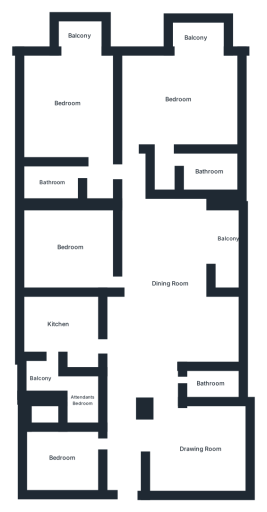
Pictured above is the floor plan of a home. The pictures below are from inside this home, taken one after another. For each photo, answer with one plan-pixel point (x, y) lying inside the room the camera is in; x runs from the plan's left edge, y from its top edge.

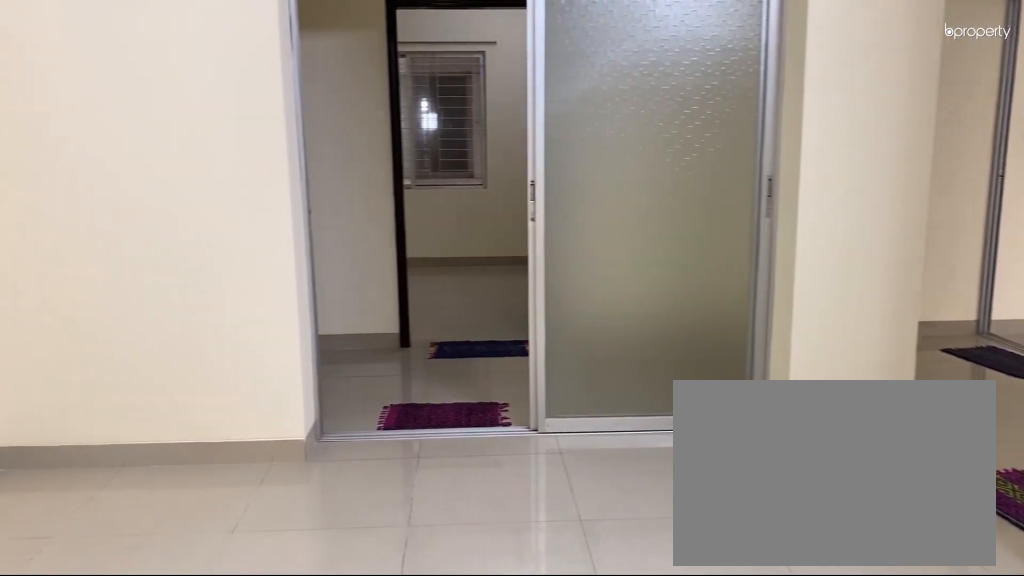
(198, 447)
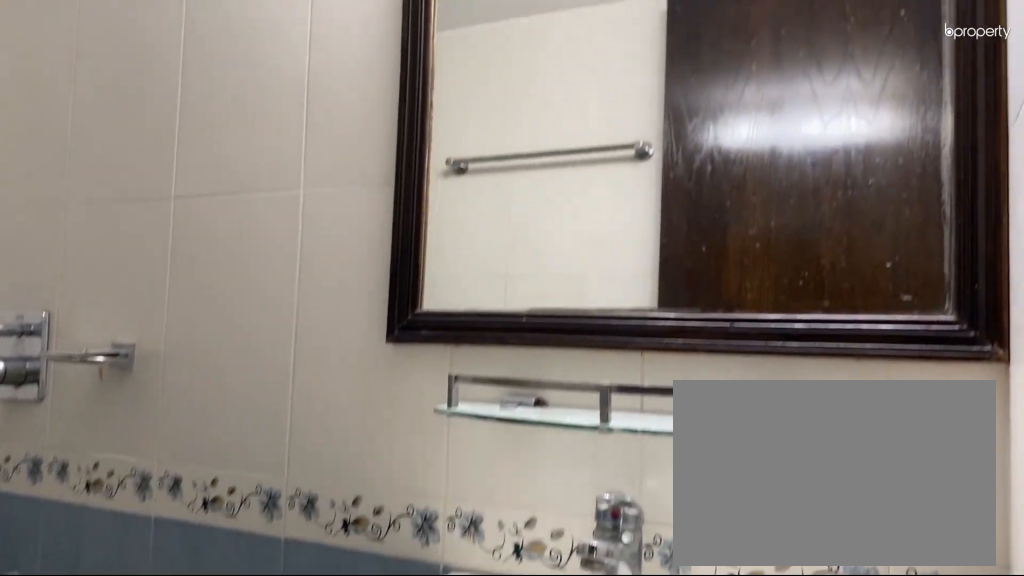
(209, 382)
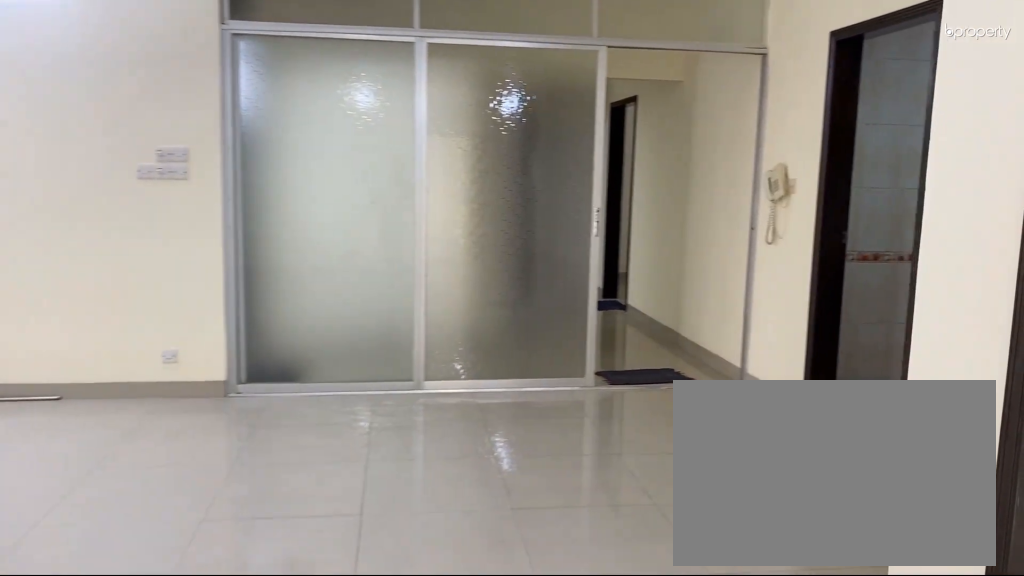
(169, 284)
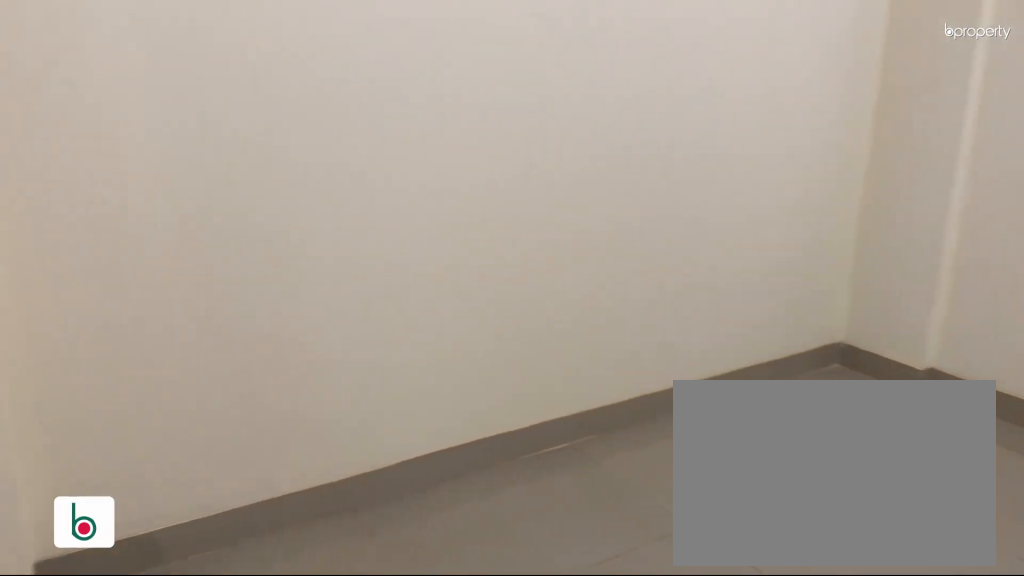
(61, 457)
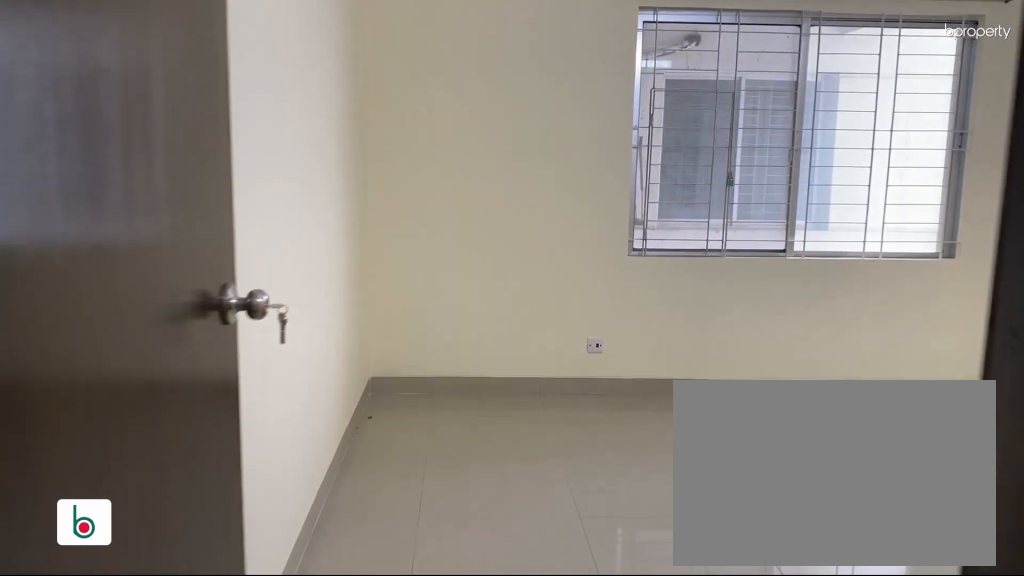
(70, 247)
